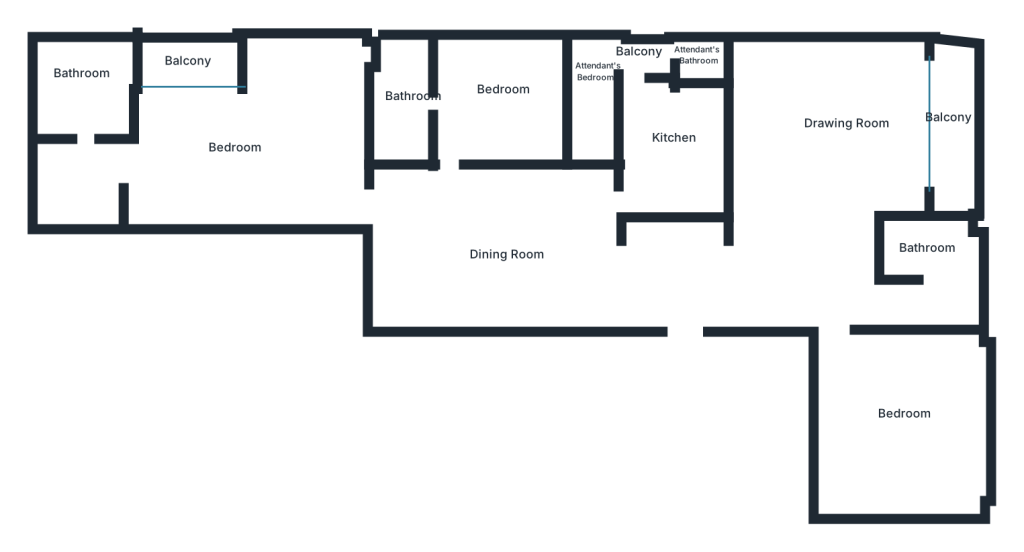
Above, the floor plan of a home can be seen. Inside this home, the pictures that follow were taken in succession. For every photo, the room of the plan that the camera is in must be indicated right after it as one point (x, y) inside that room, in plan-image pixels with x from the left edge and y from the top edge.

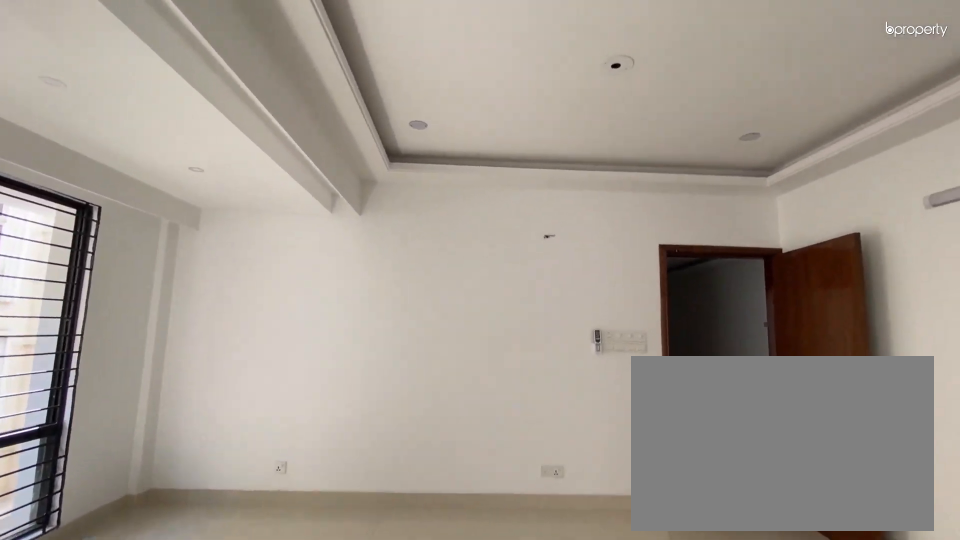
(258, 143)
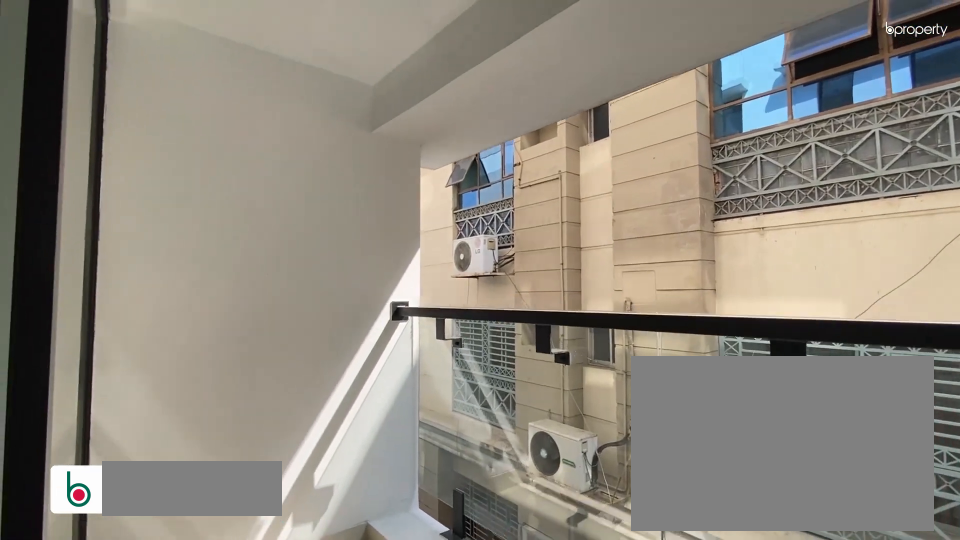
(189, 62)
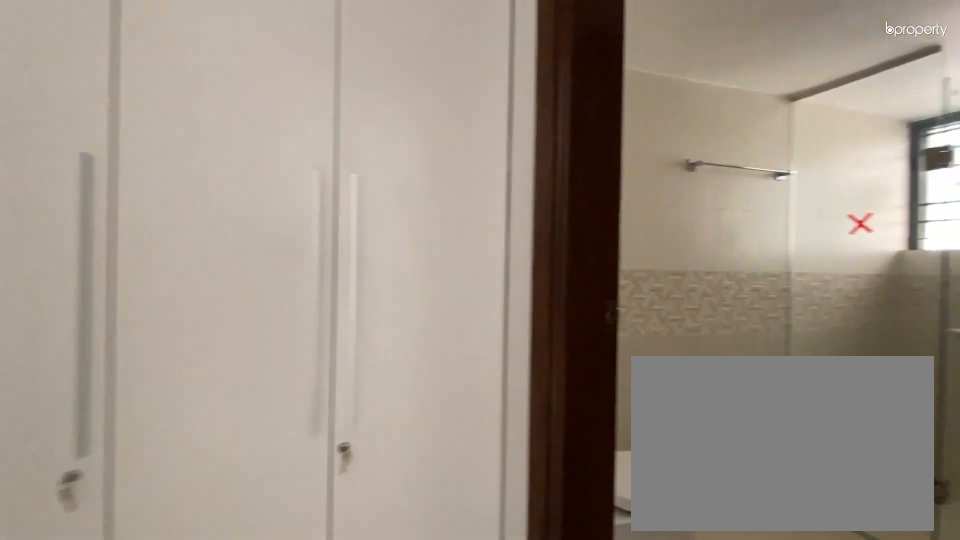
(84, 94)
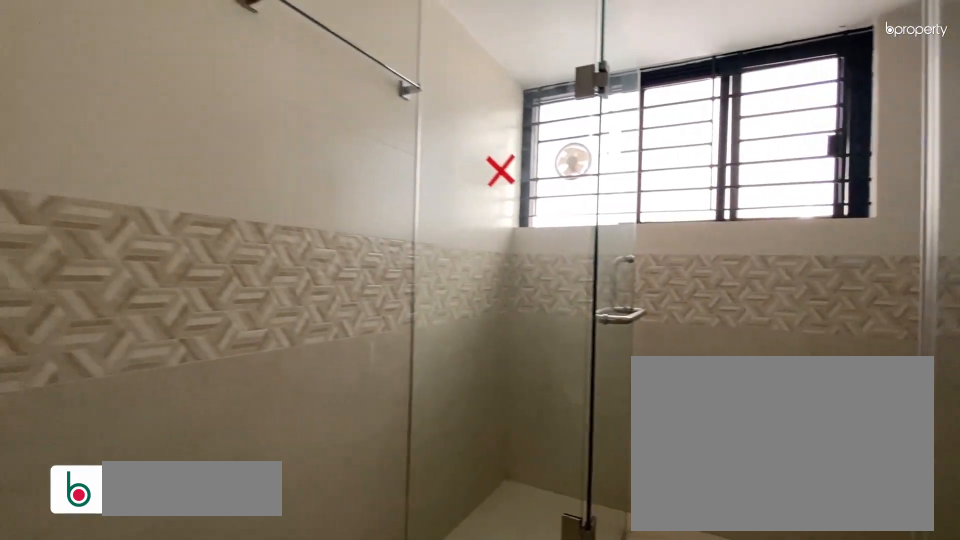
(84, 94)
